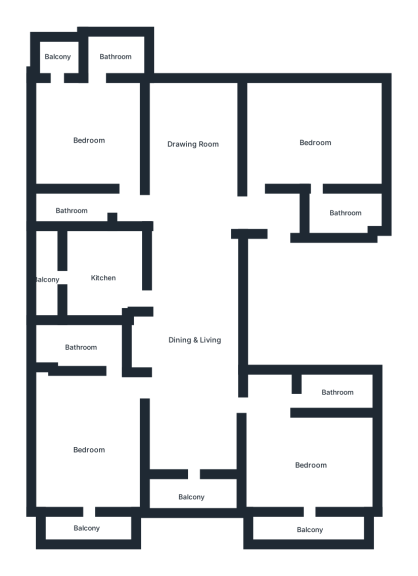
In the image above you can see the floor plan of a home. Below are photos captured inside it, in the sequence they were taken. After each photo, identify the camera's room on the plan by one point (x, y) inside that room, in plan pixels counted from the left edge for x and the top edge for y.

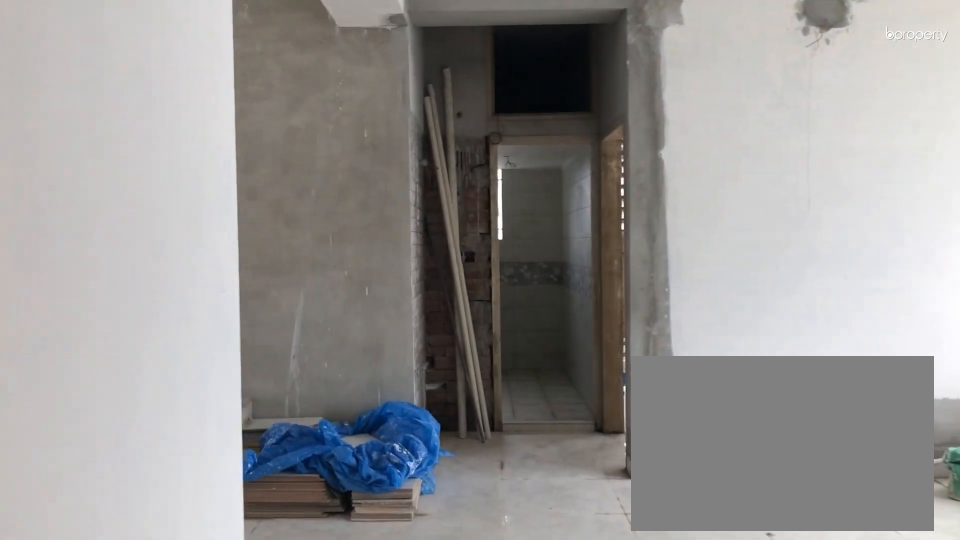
(219, 215)
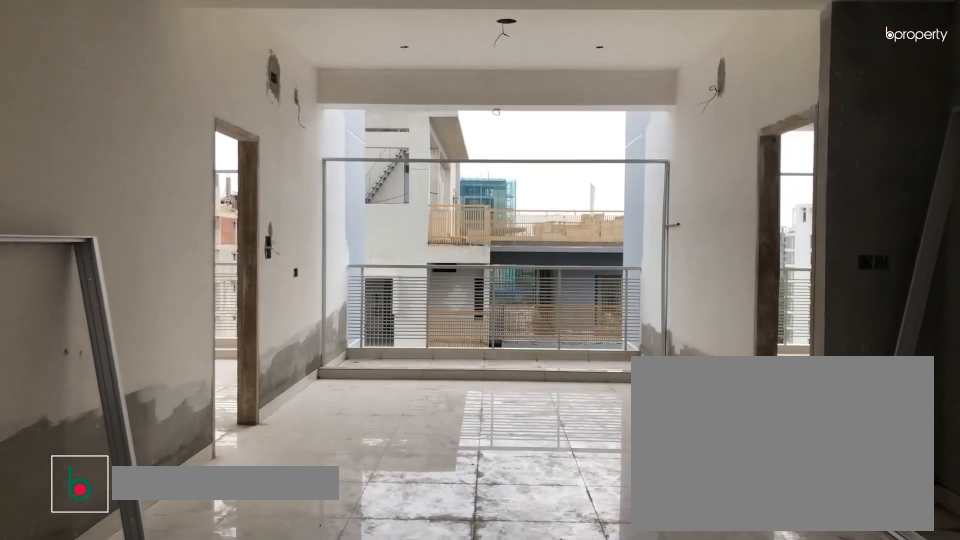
(193, 340)
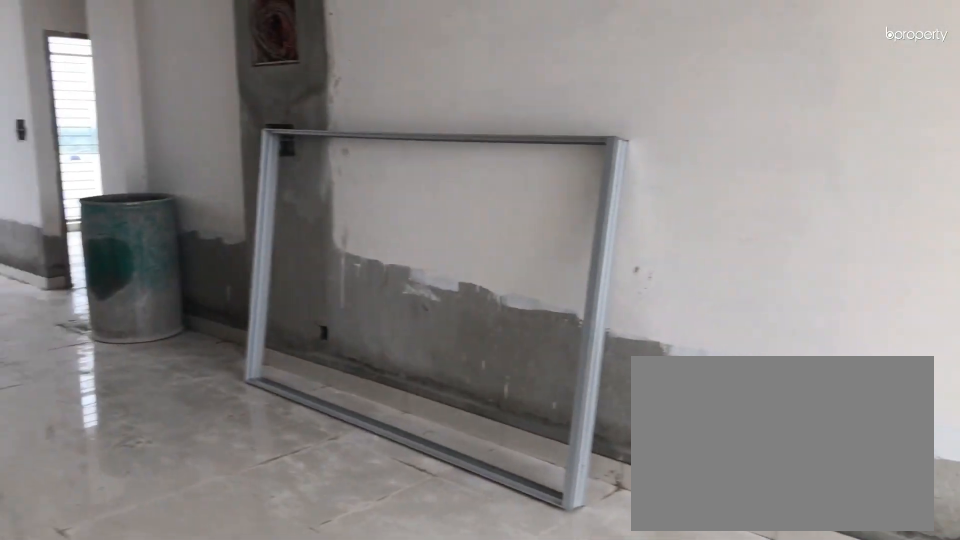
(193, 340)
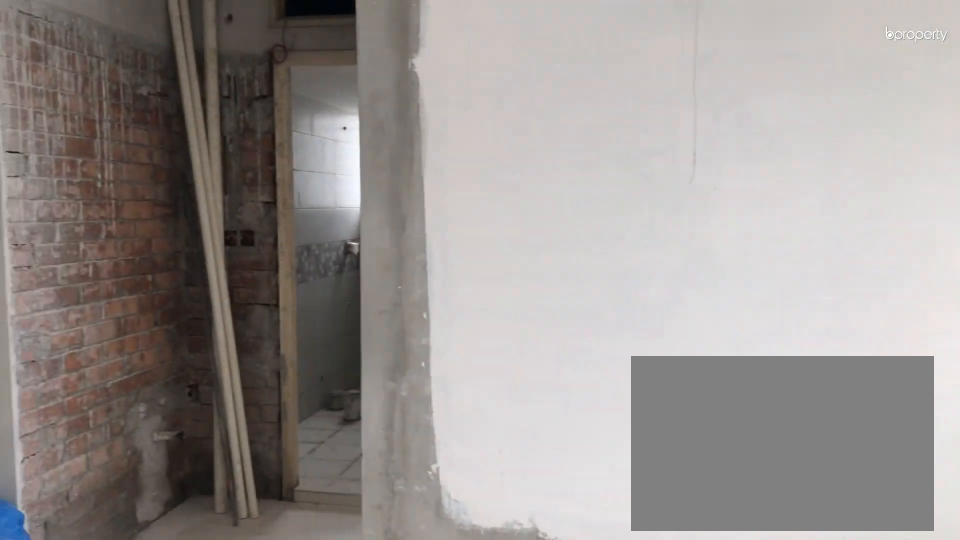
(193, 144)
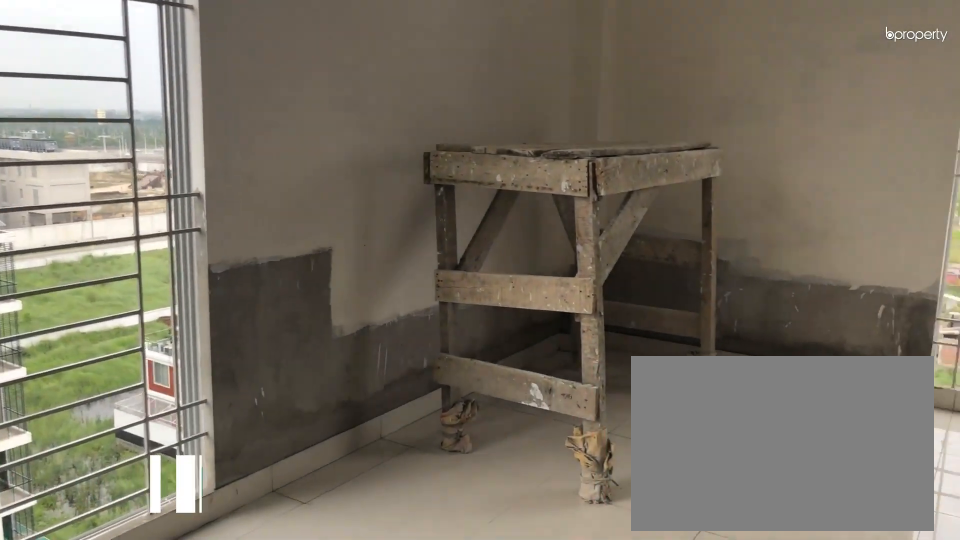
(316, 141)
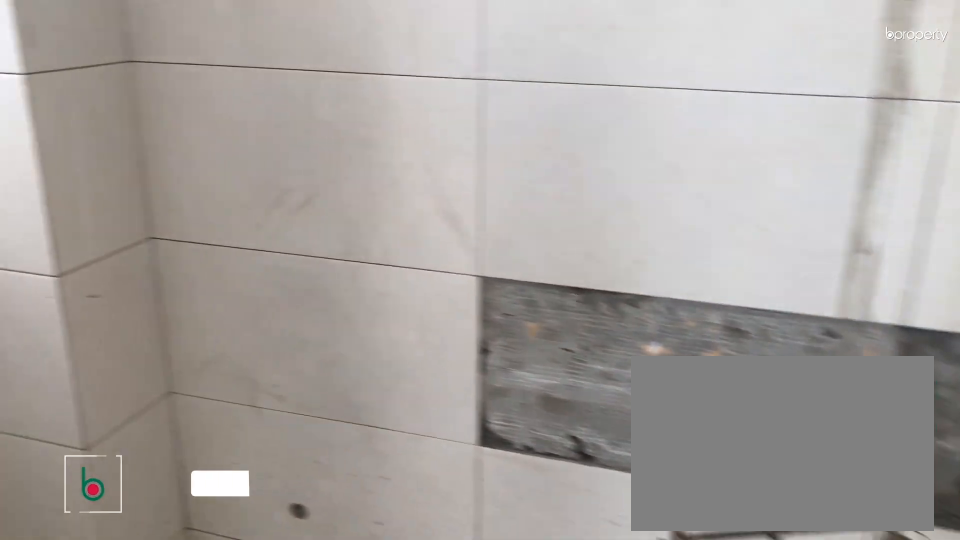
(346, 213)
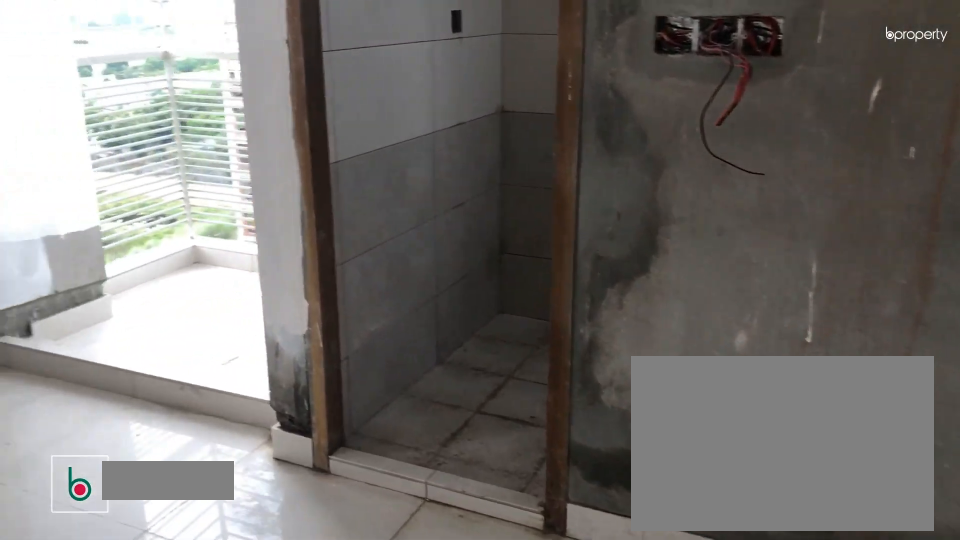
(90, 139)
